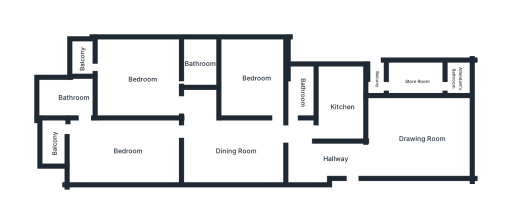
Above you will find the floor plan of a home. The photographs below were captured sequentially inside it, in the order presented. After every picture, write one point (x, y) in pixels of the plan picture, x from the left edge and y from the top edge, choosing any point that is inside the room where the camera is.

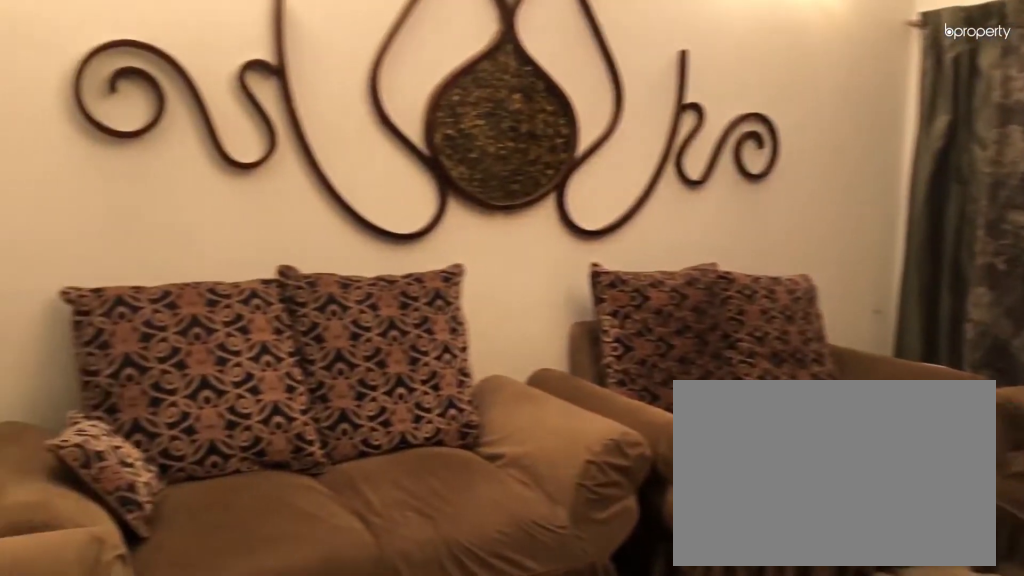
(421, 137)
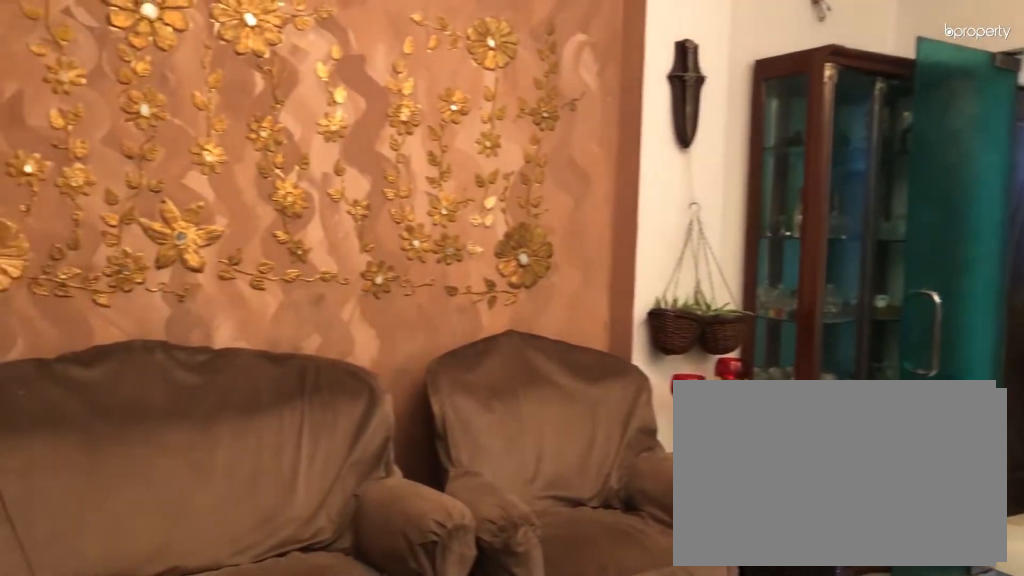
(421, 137)
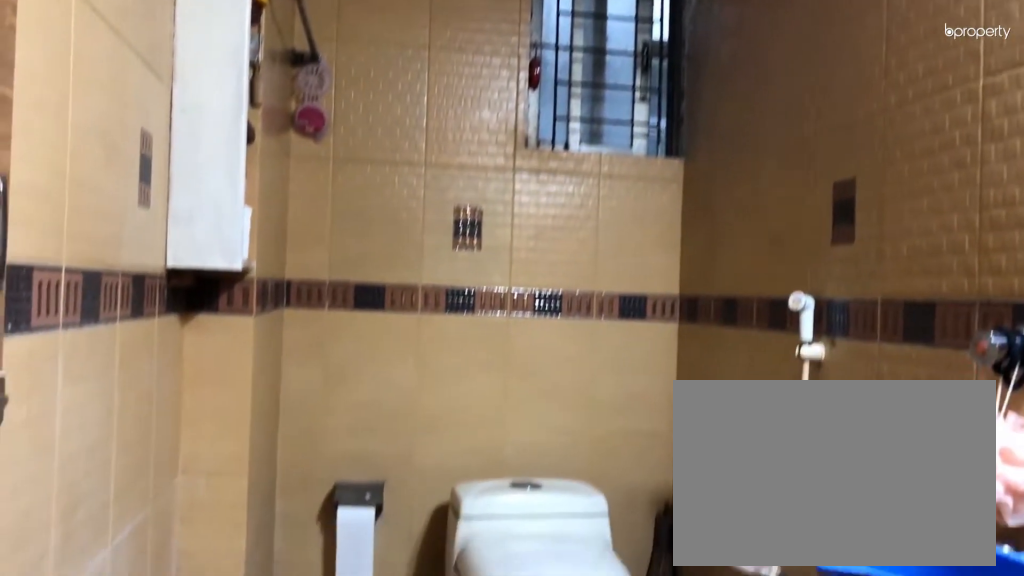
(305, 90)
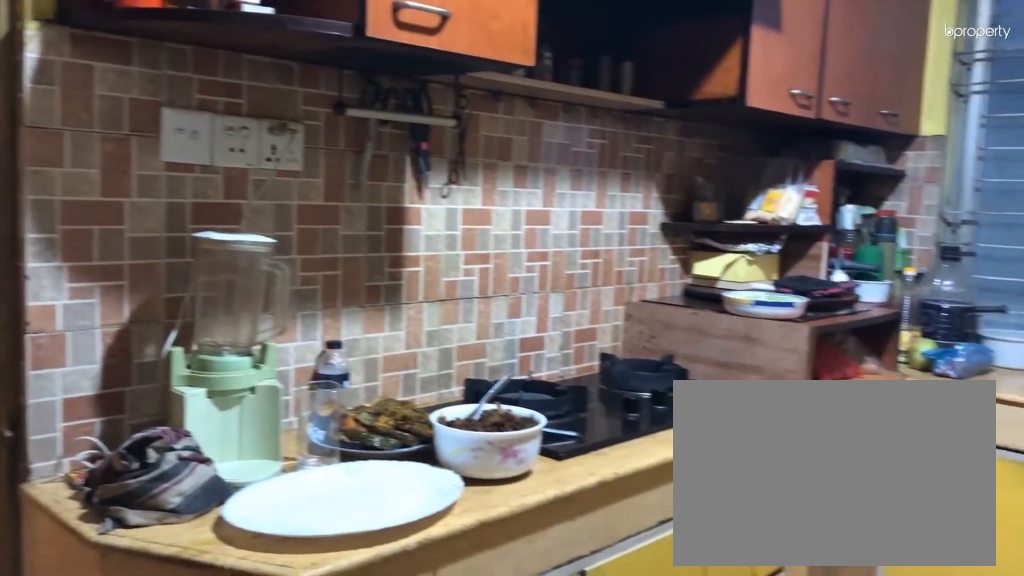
(342, 105)
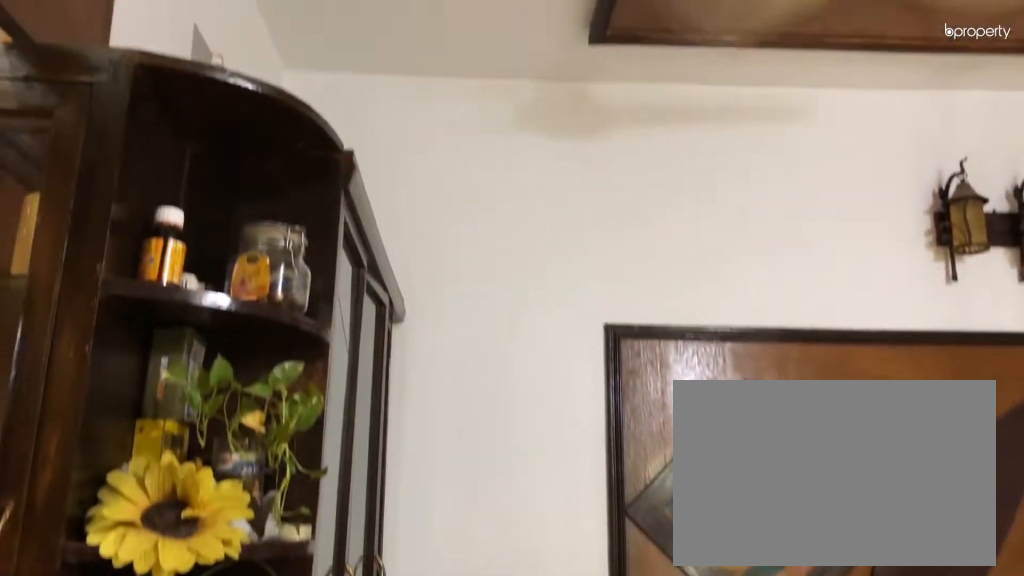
(235, 148)
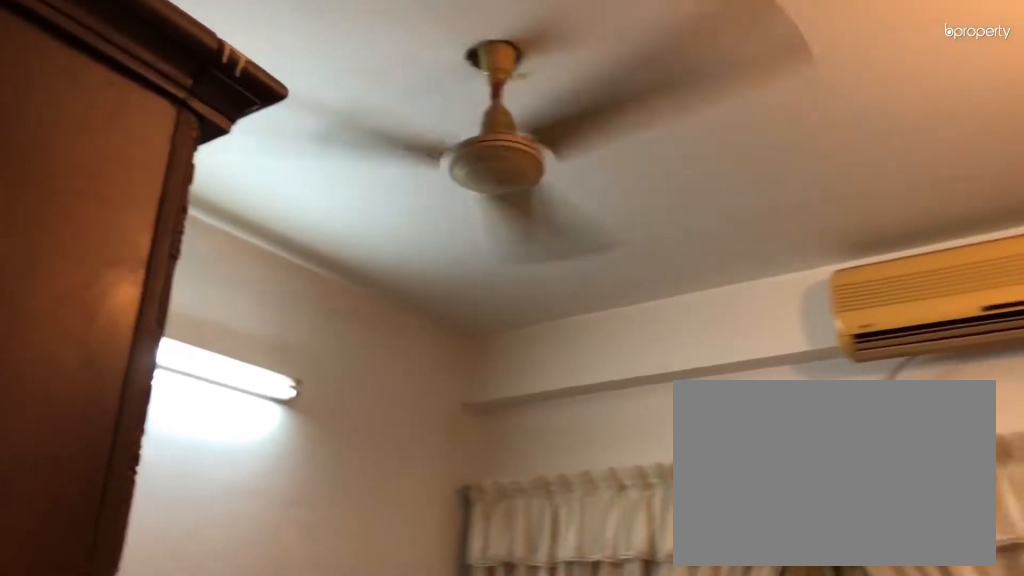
(252, 78)
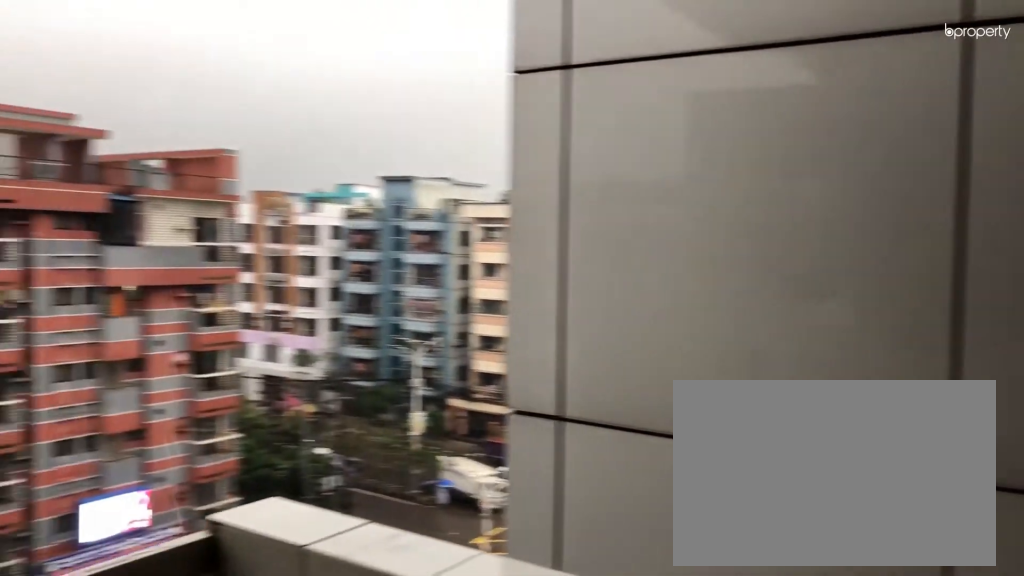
(80, 54)
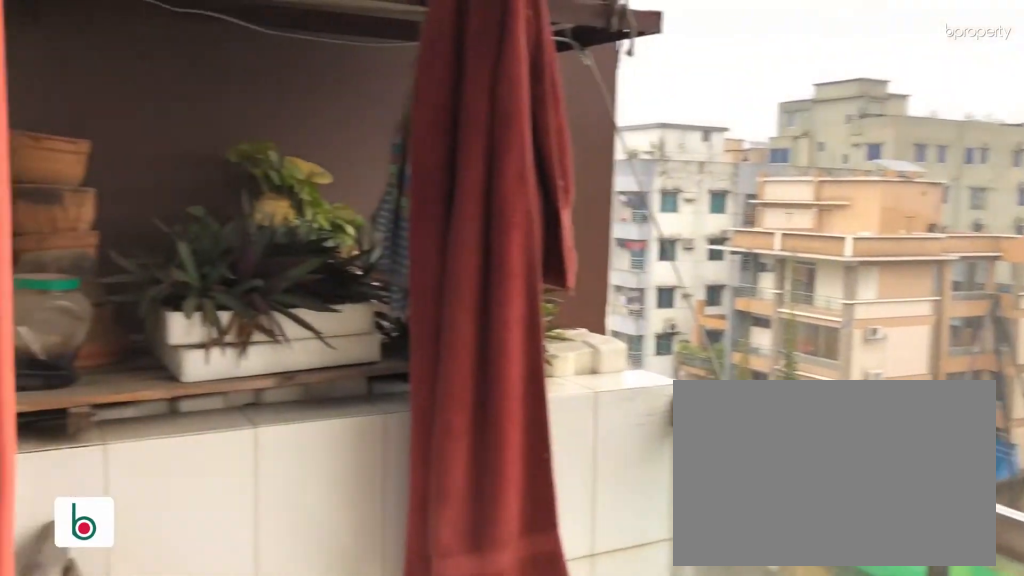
(55, 146)
